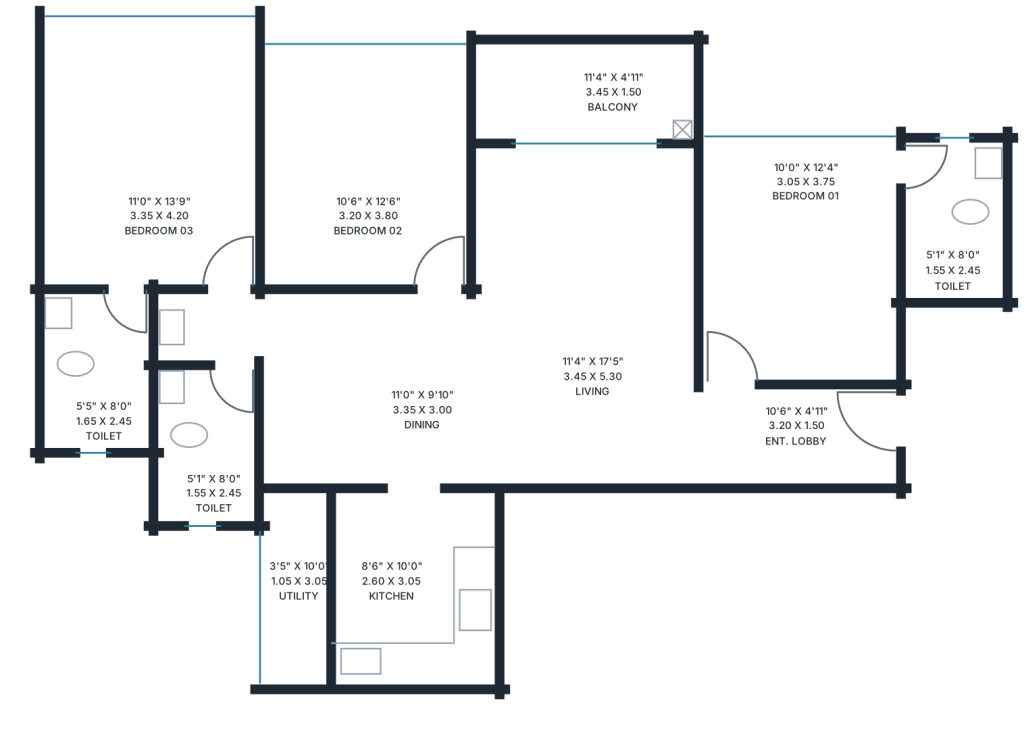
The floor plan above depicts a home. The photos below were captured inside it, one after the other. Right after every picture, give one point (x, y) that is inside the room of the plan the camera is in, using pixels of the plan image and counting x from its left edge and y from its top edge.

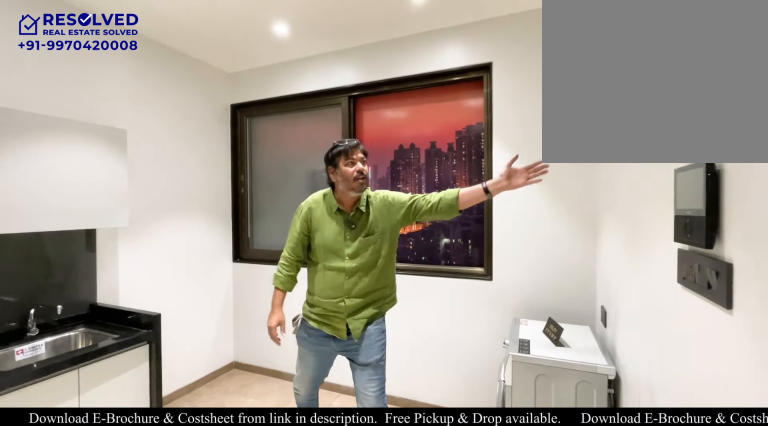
(296, 587)
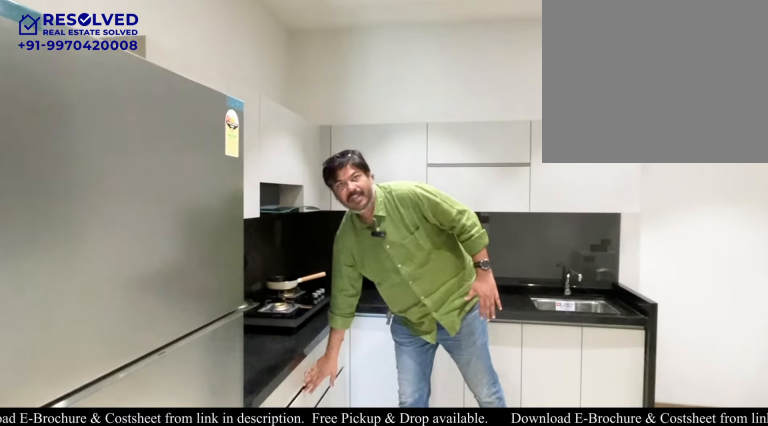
(414, 586)
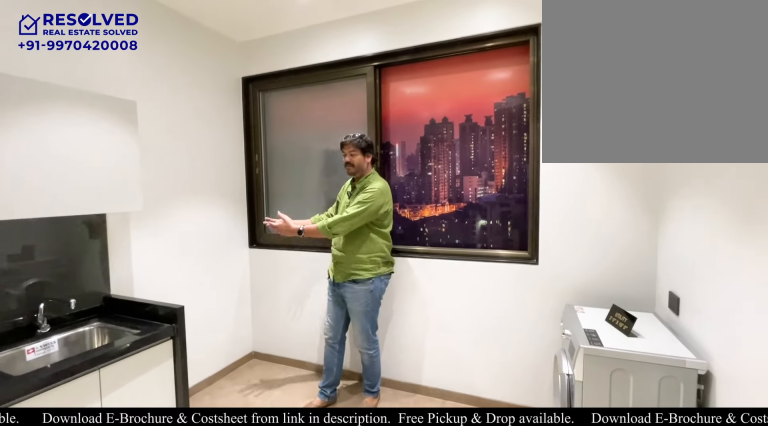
(296, 587)
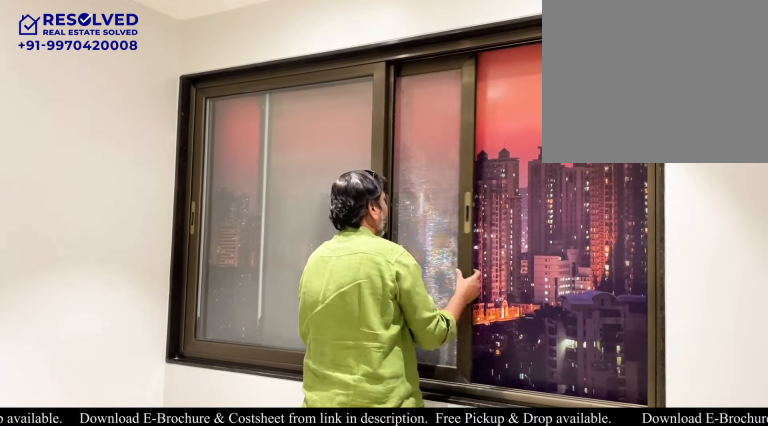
(296, 587)
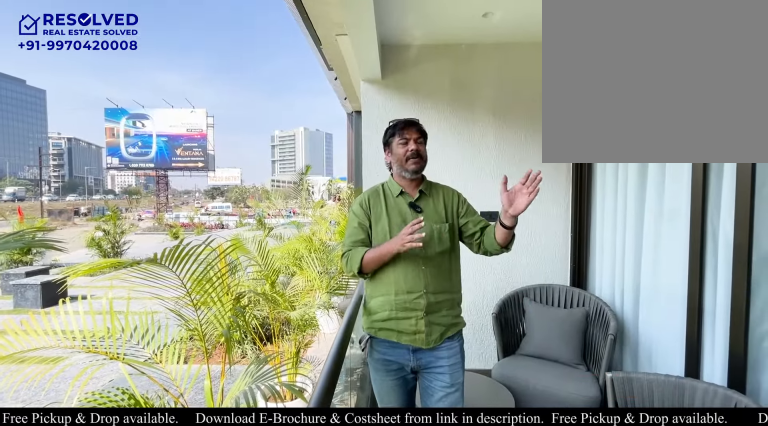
(583, 90)
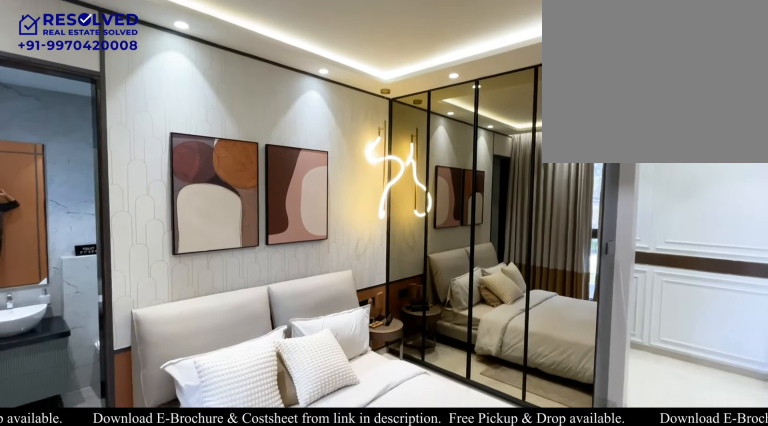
(800, 260)
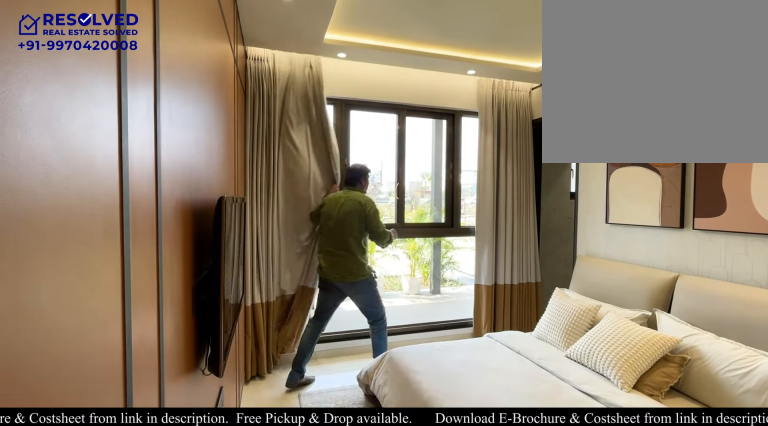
(800, 260)
